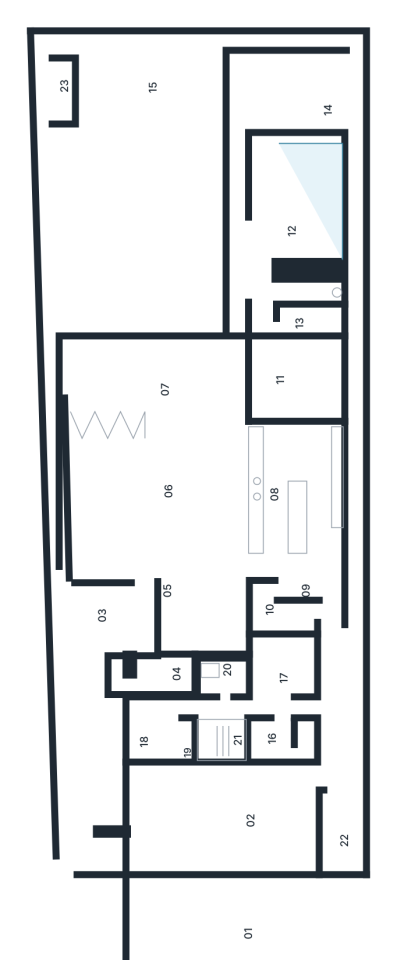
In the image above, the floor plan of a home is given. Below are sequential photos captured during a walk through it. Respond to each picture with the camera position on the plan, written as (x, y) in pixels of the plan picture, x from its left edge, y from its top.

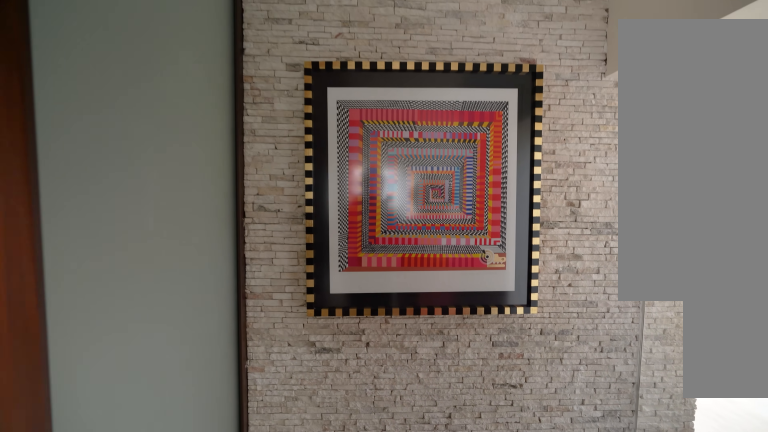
(146, 668)
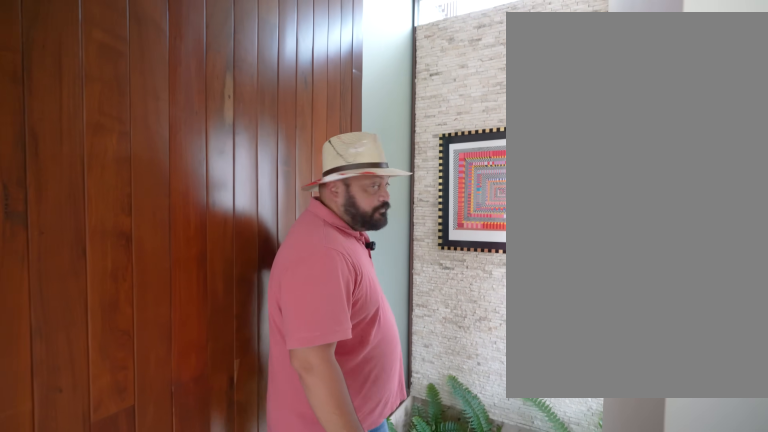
(146, 668)
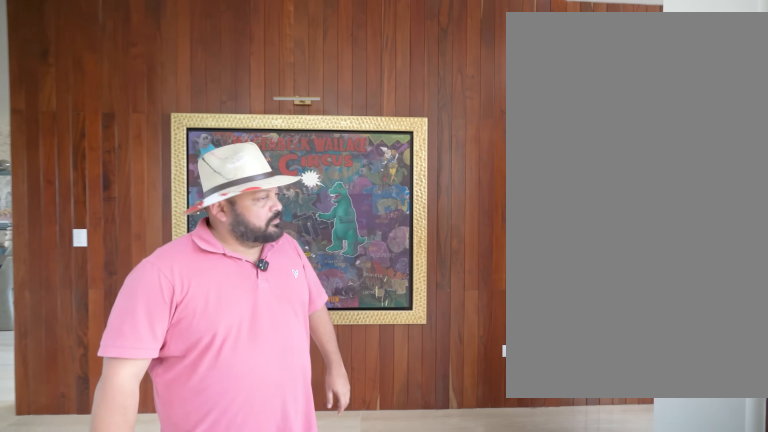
(146, 668)
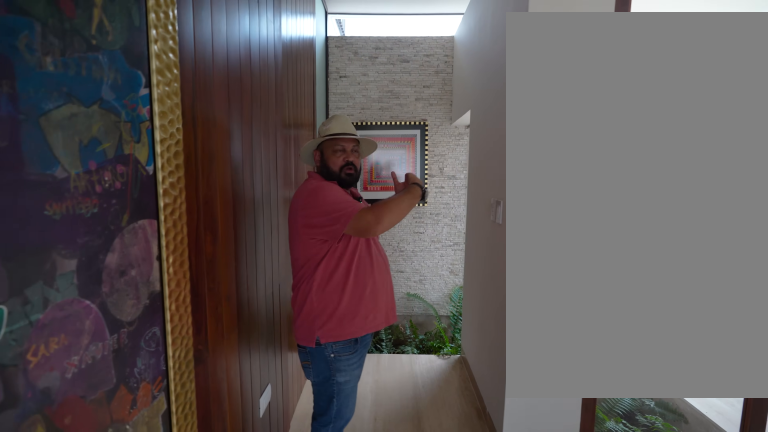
(125, 617)
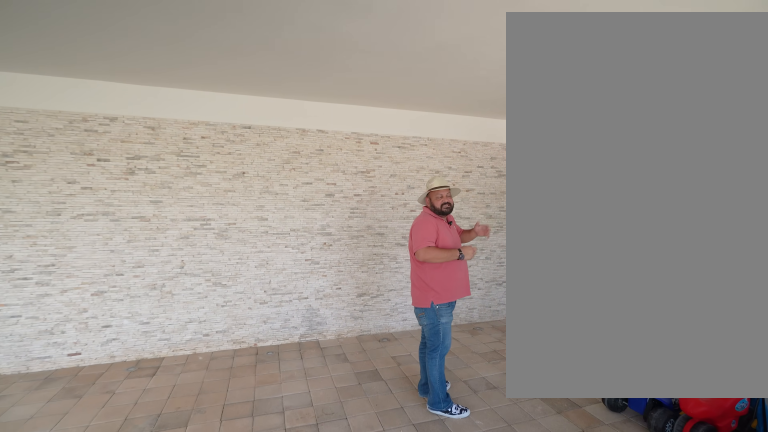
(246, 849)
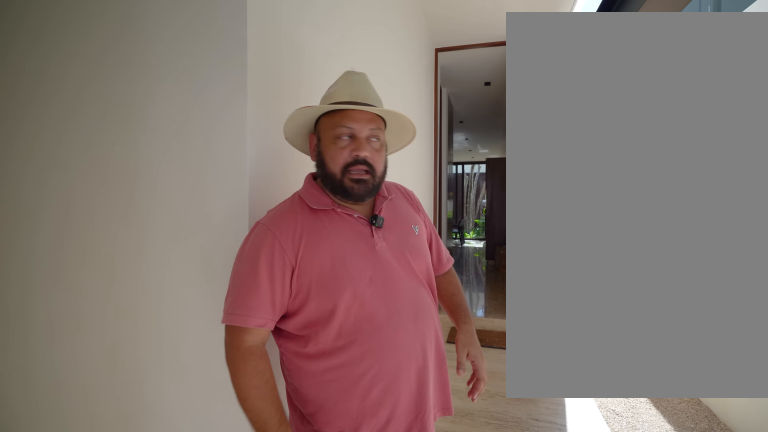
(330, 704)
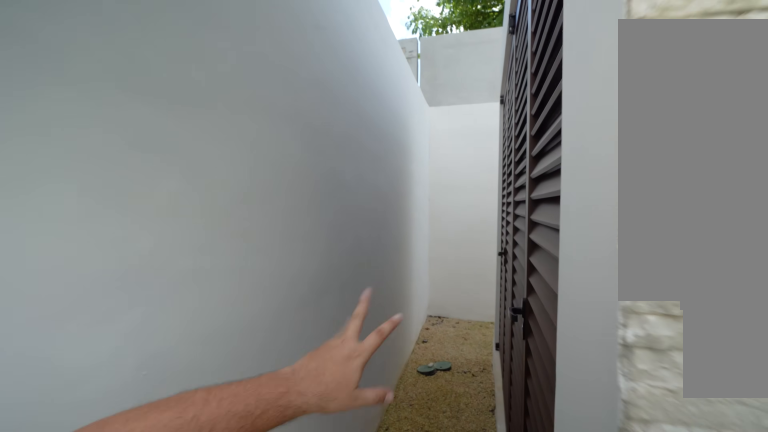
(54, 142)
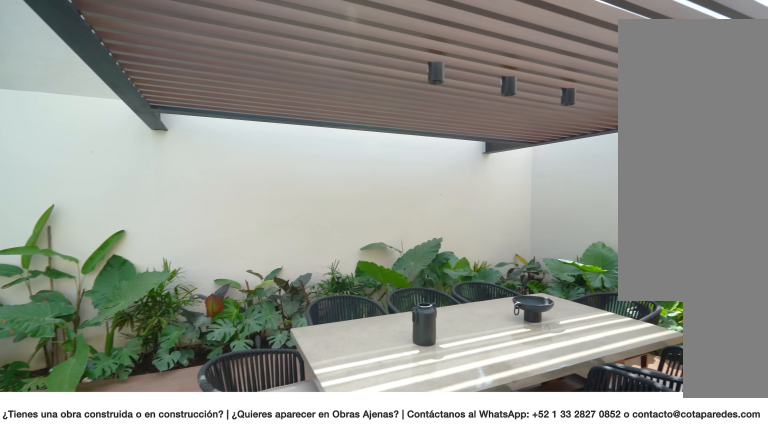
(266, 135)
